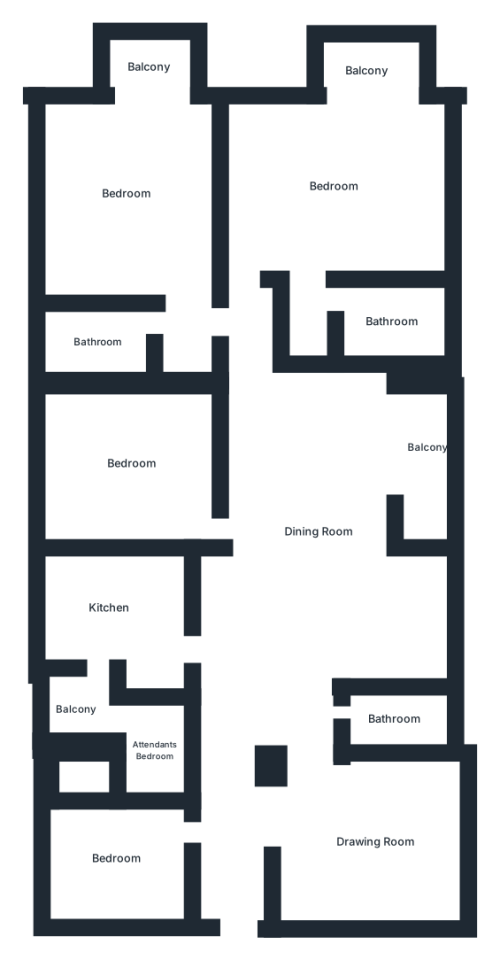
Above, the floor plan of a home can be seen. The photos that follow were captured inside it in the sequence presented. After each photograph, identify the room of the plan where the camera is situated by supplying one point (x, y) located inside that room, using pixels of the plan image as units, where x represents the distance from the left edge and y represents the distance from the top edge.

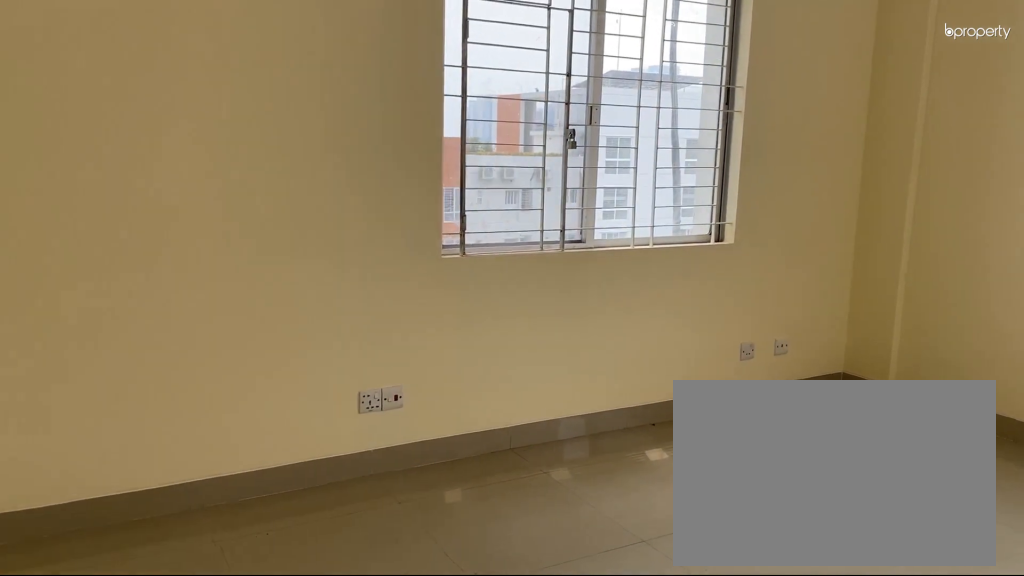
(125, 200)
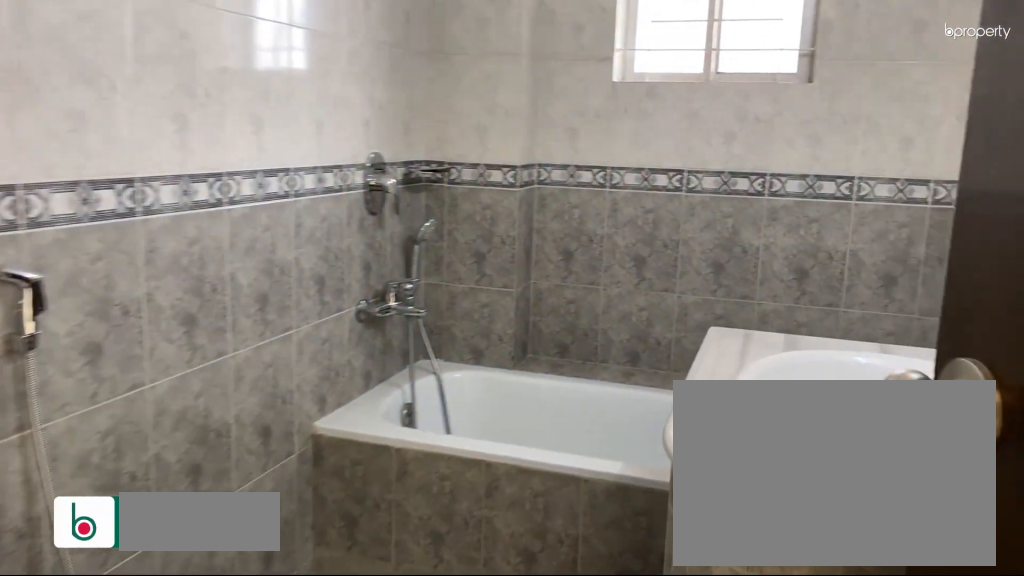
(105, 339)
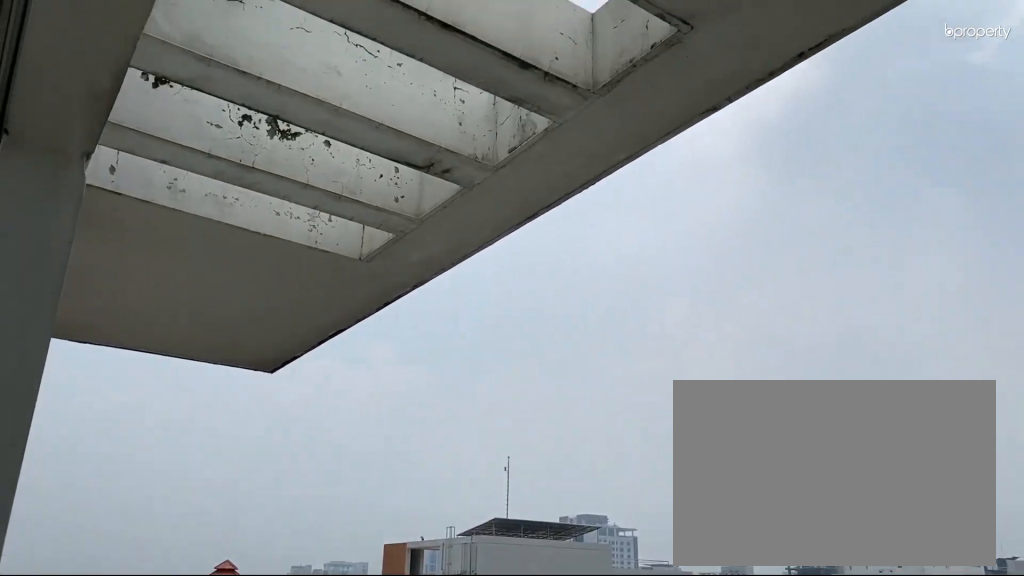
(150, 67)
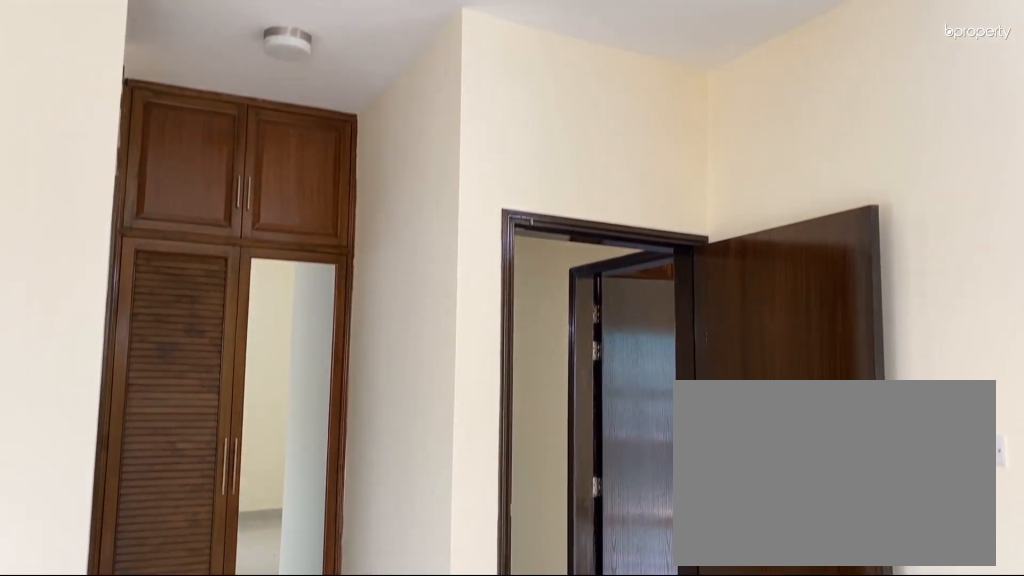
(333, 186)
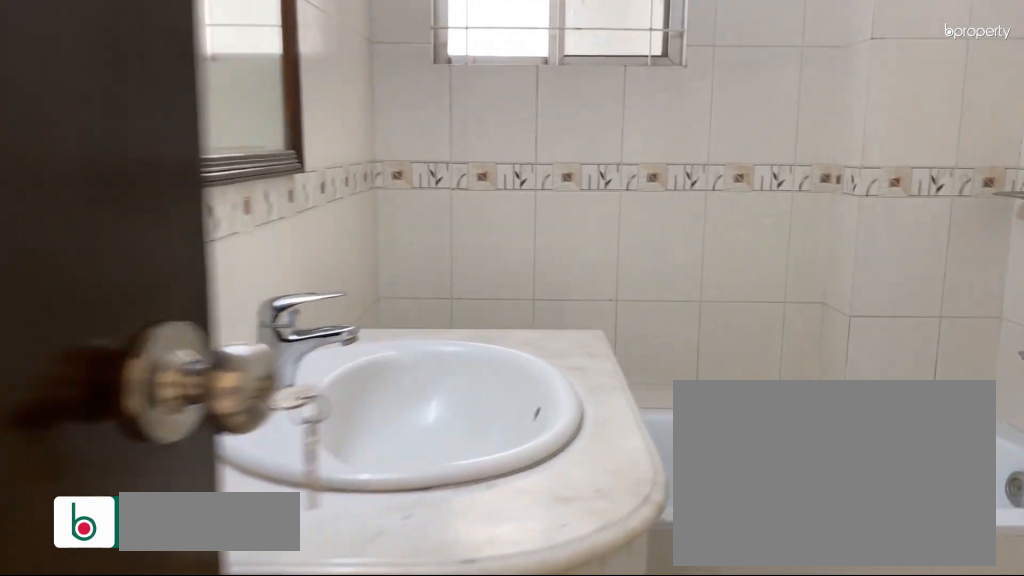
(389, 321)
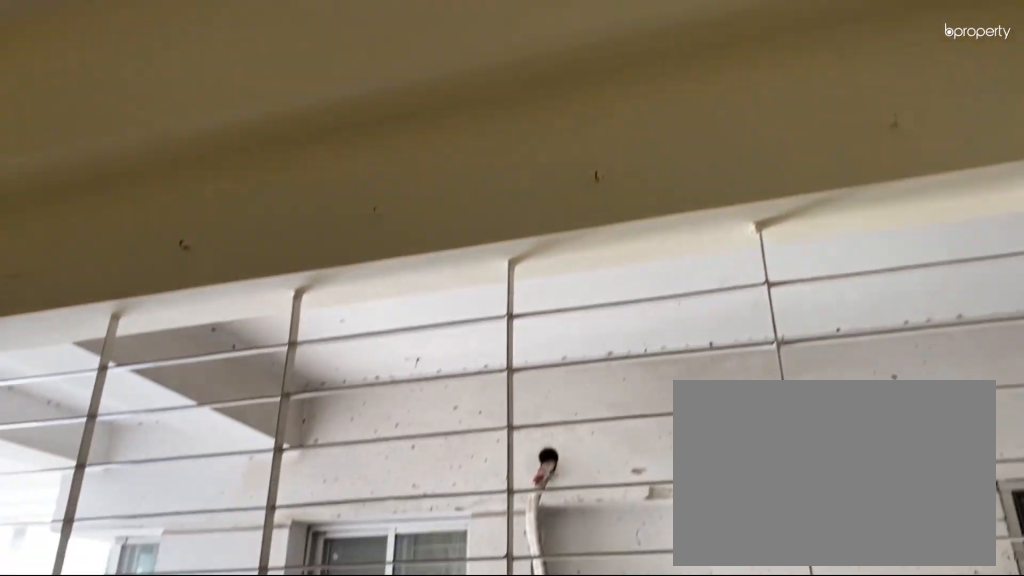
(424, 446)
